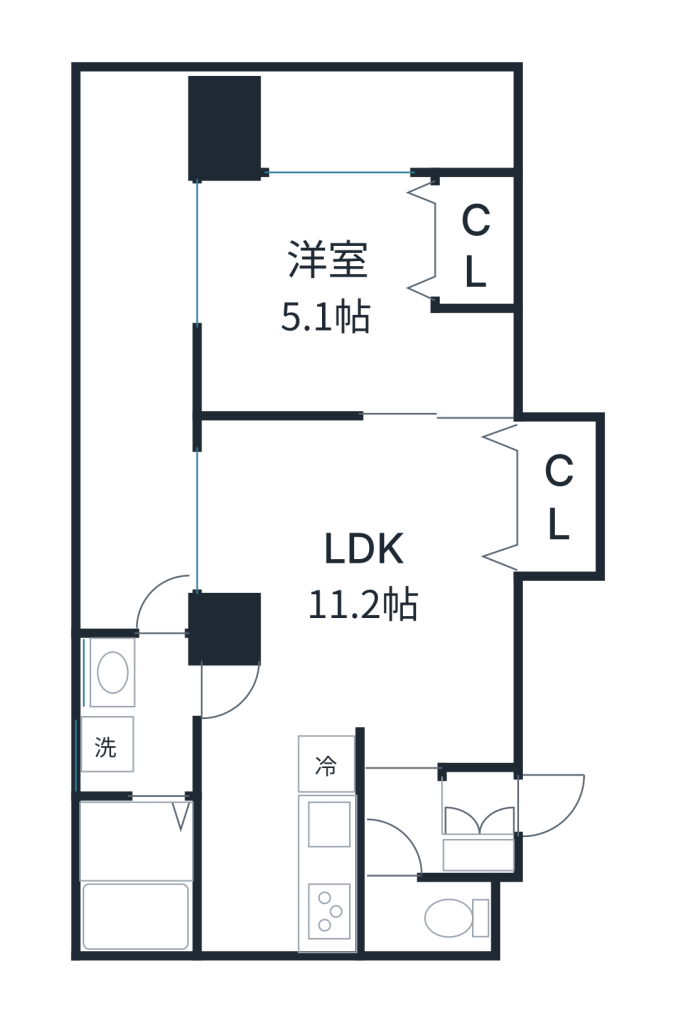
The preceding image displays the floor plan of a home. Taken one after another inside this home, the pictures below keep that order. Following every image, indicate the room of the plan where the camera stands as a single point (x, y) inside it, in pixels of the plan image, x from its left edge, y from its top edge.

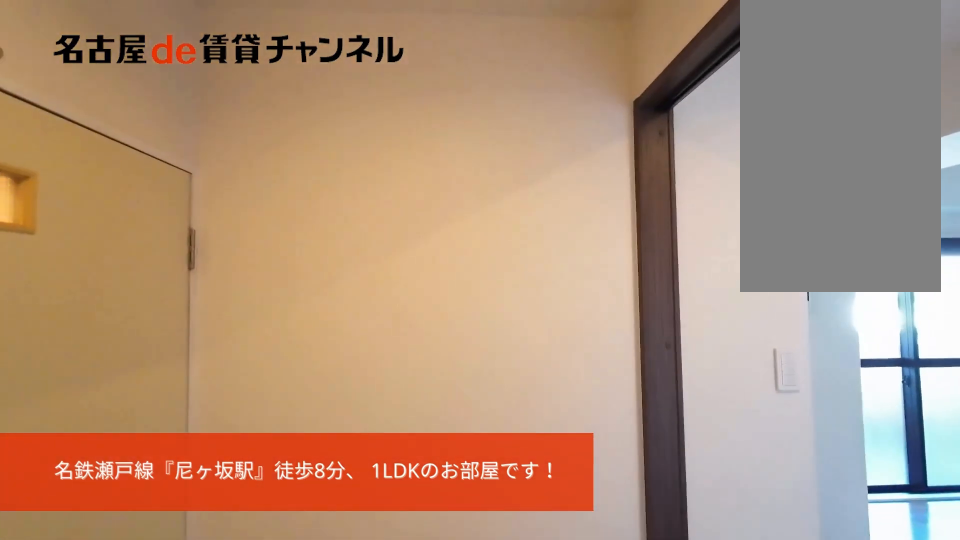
(444, 820)
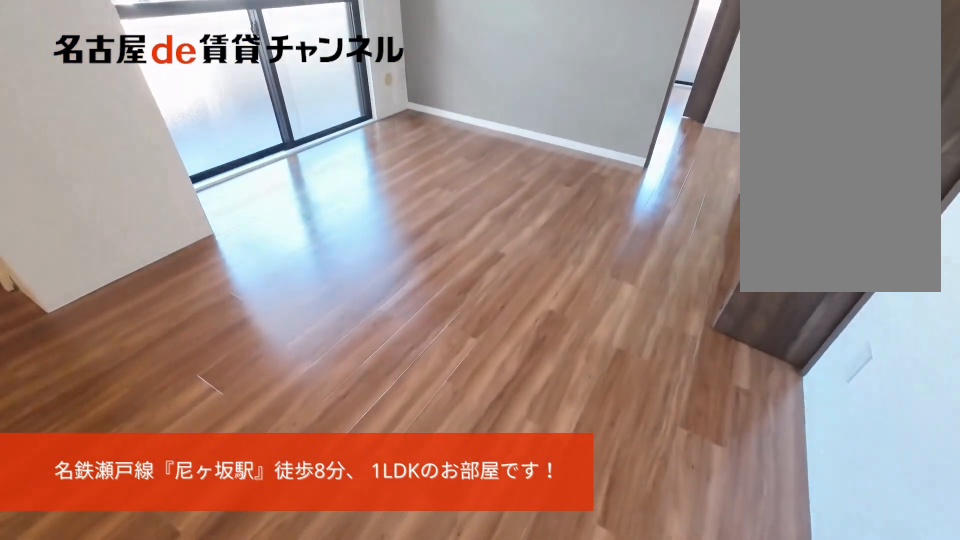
(357, 635)
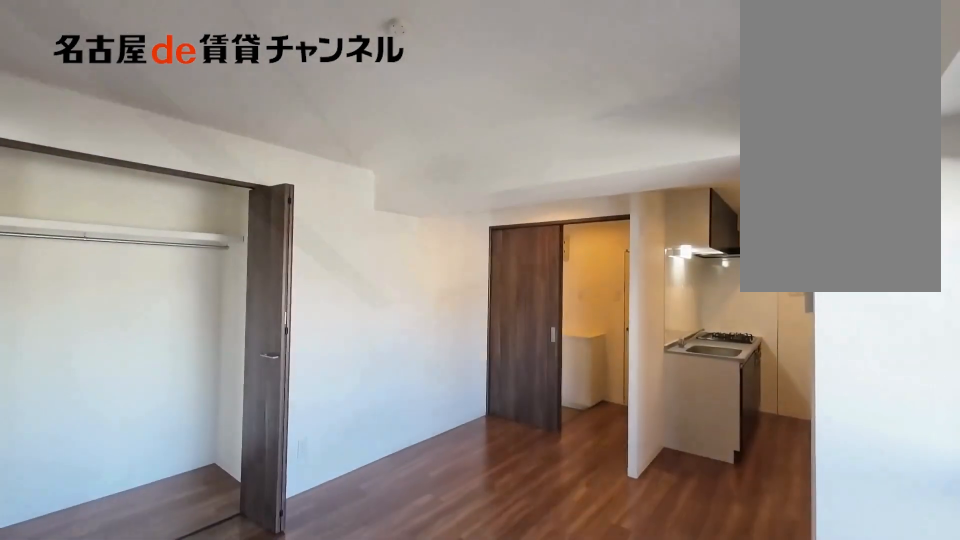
(357, 635)
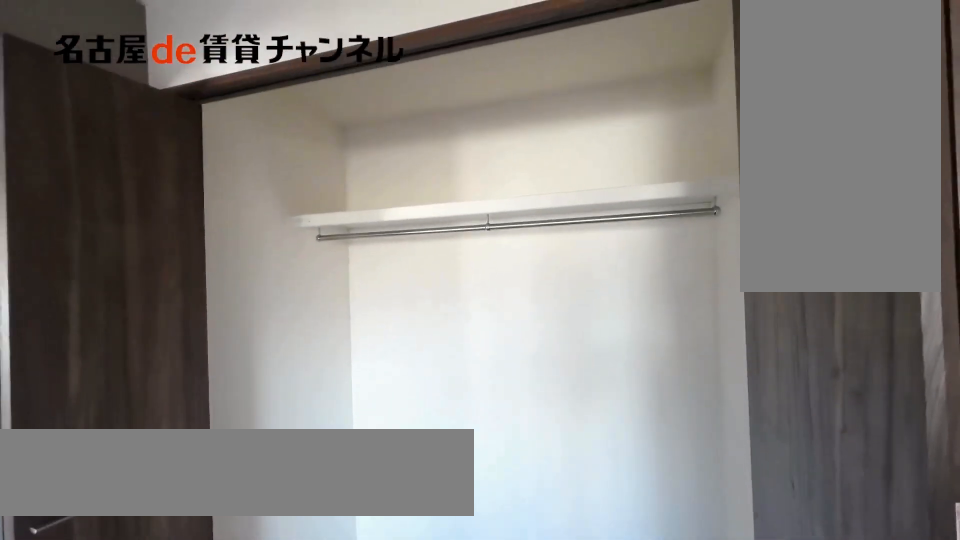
(554, 496)
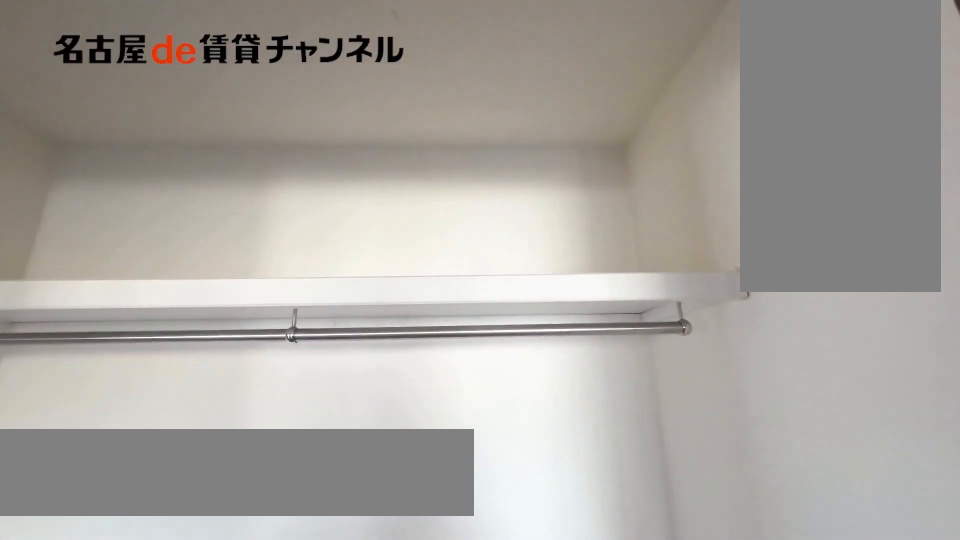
(554, 496)
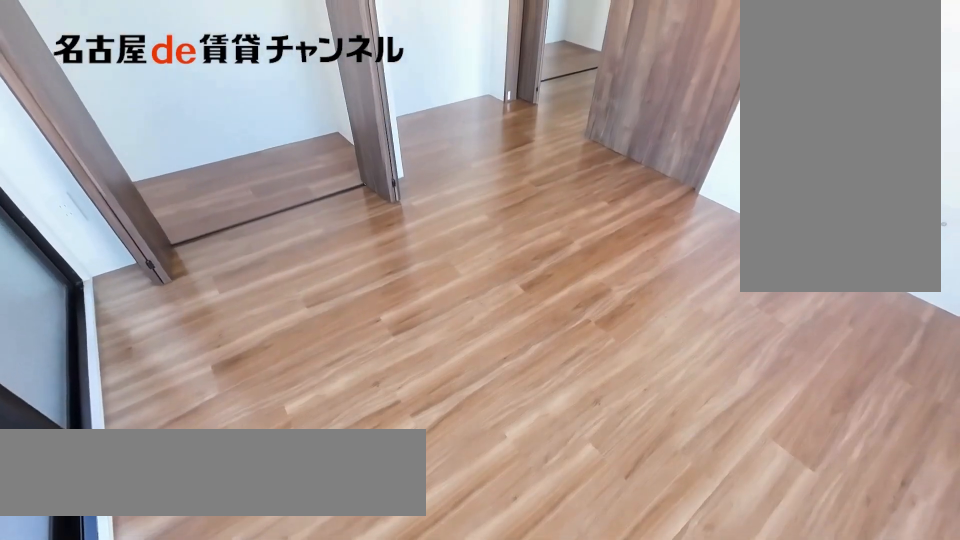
(357, 295)
